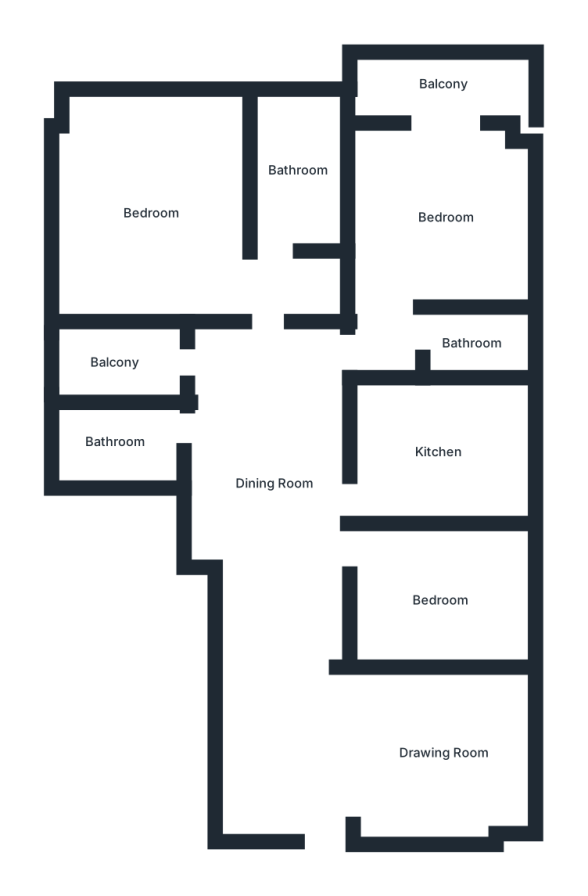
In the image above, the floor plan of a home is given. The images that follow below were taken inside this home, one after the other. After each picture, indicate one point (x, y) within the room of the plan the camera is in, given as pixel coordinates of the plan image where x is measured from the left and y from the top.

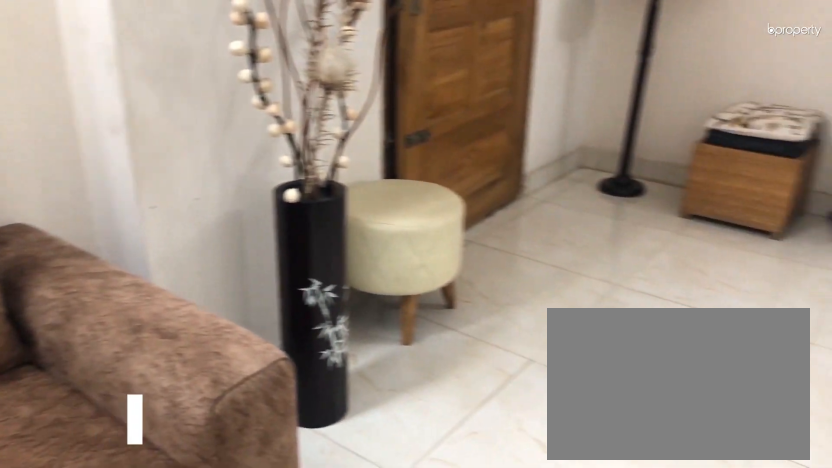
(442, 751)
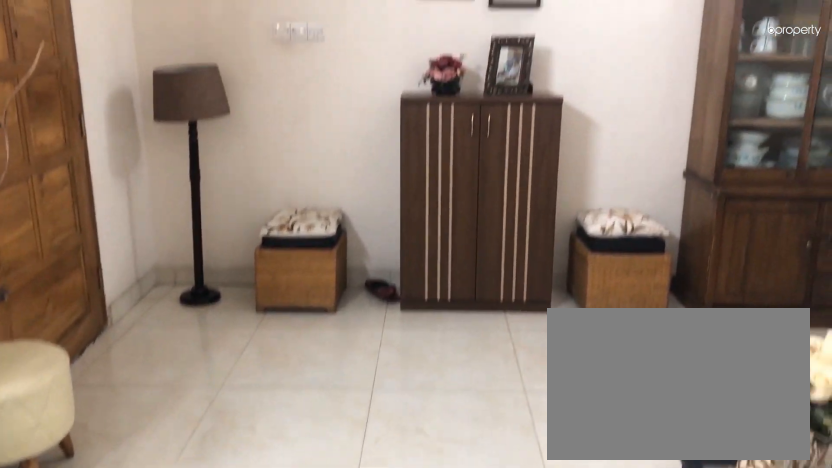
(442, 751)
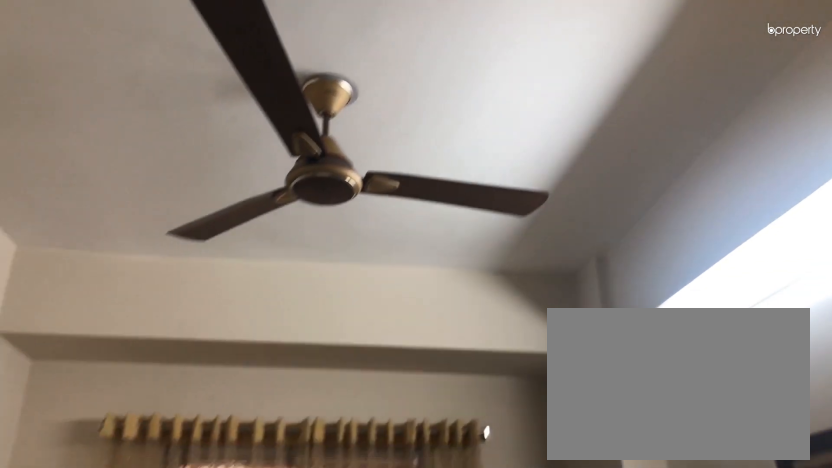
(442, 751)
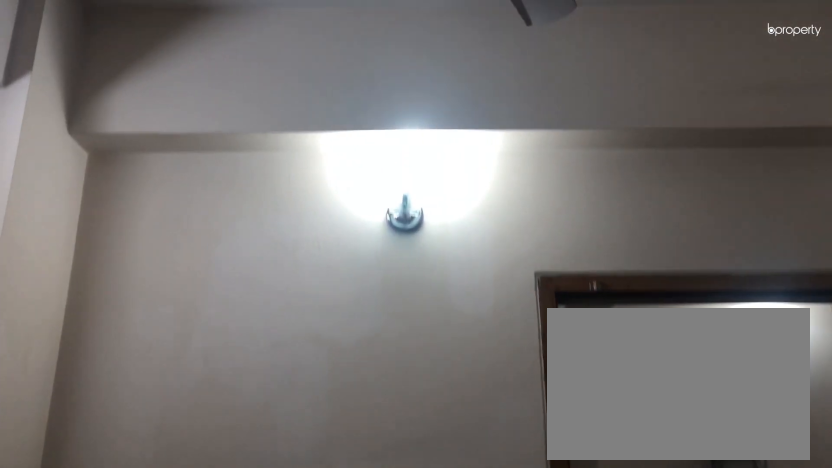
(437, 597)
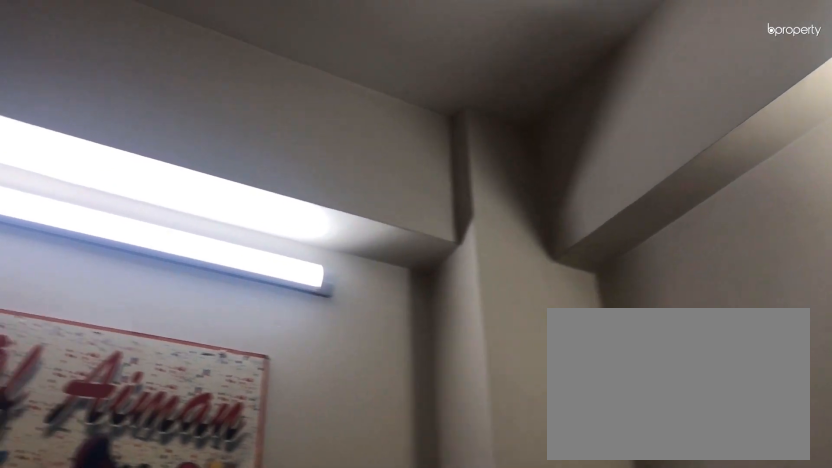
(437, 597)
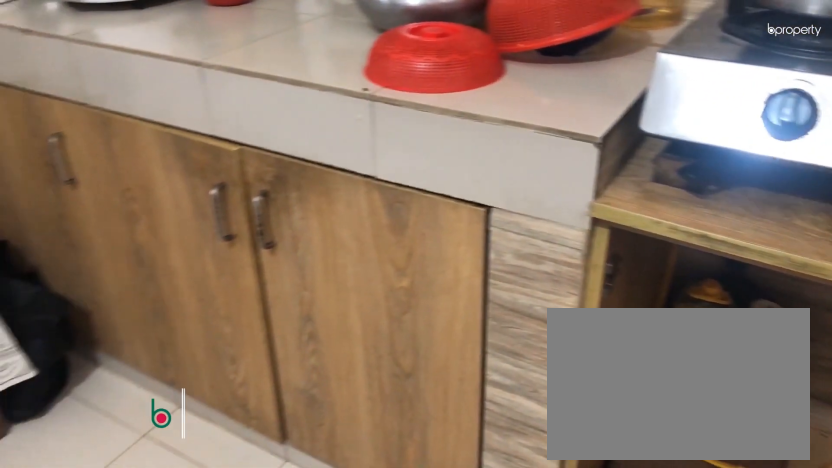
(436, 450)
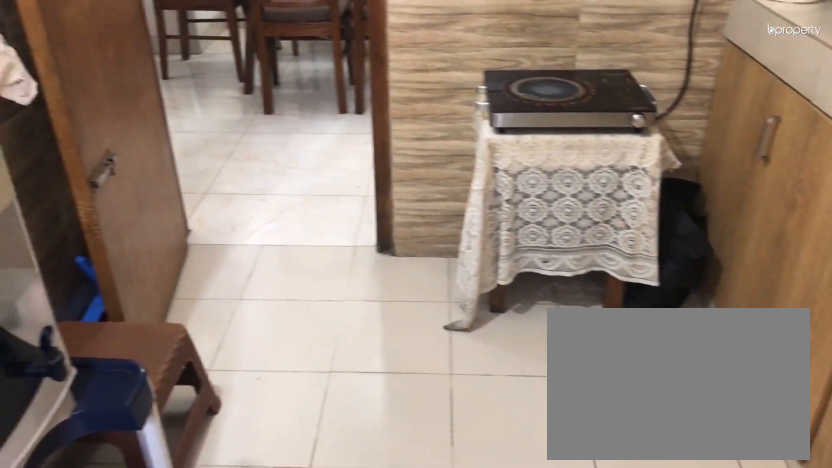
(436, 450)
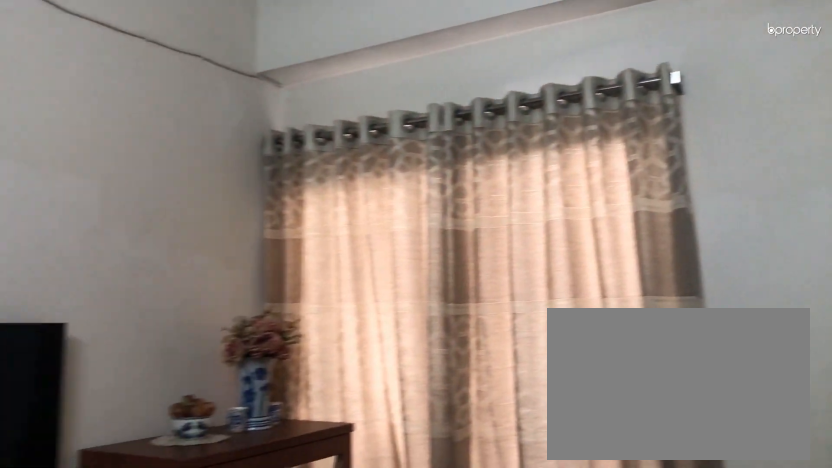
(147, 215)
